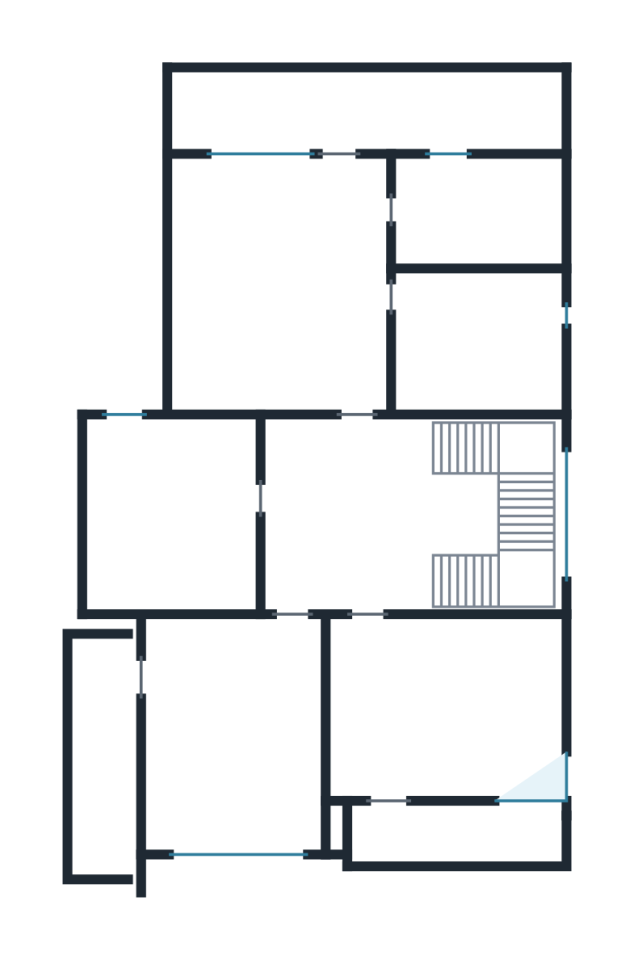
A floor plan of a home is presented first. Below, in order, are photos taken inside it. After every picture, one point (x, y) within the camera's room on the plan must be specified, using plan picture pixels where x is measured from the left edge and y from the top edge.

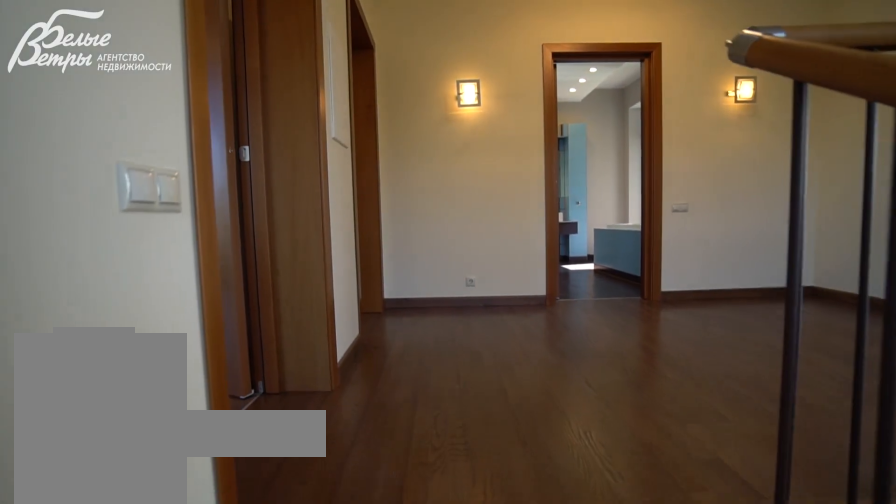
(349, 514)
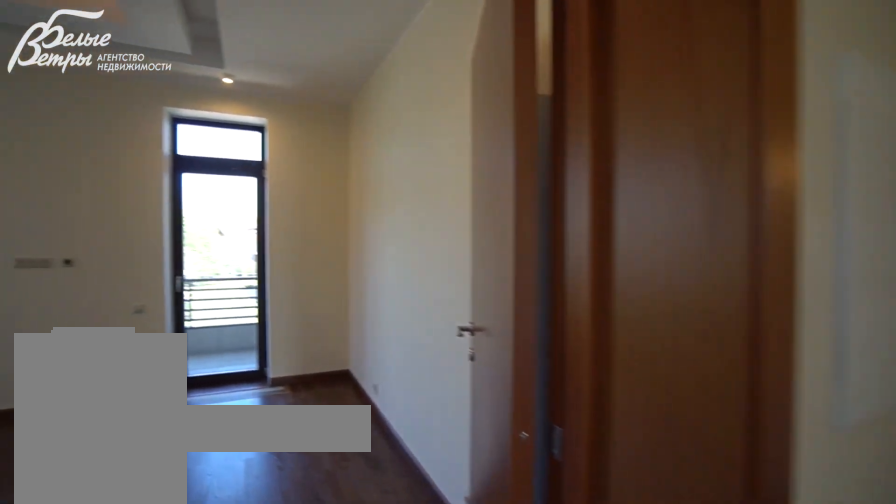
(349, 514)
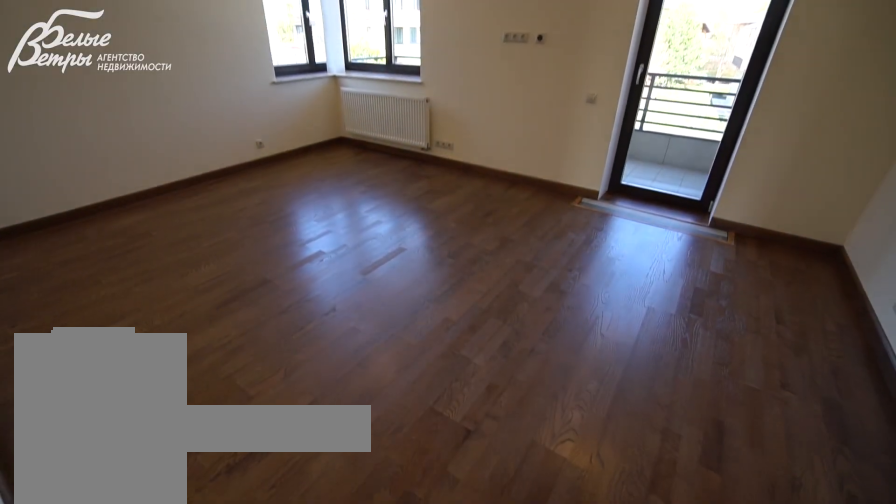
(445, 709)
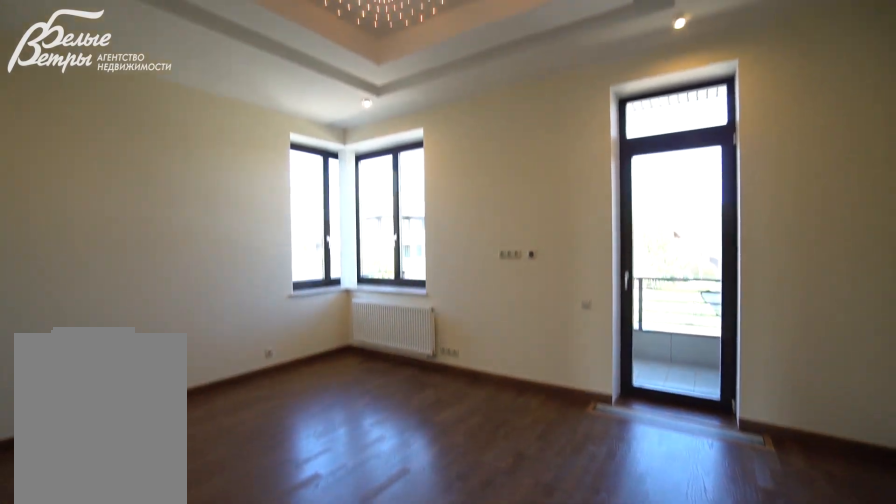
(445, 709)
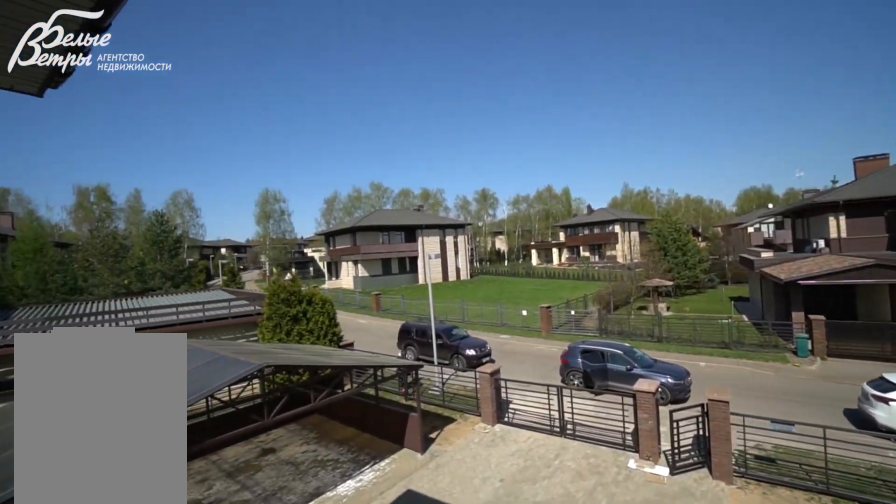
(451, 837)
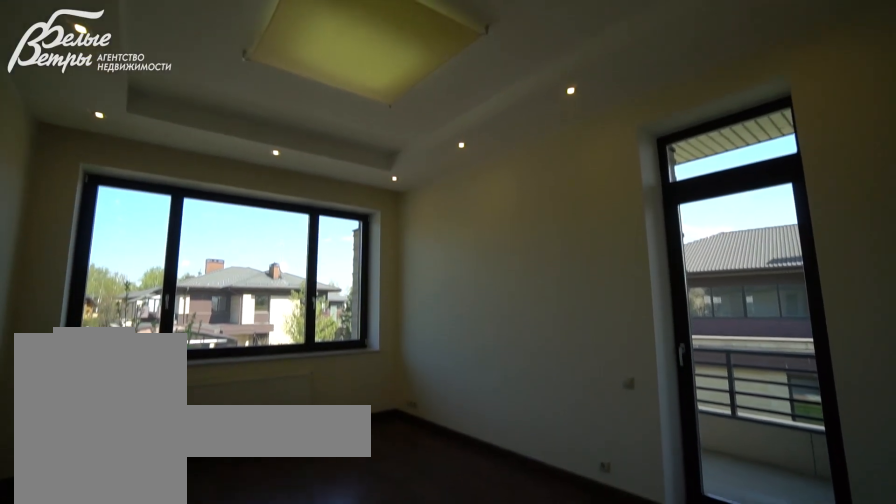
(232, 733)
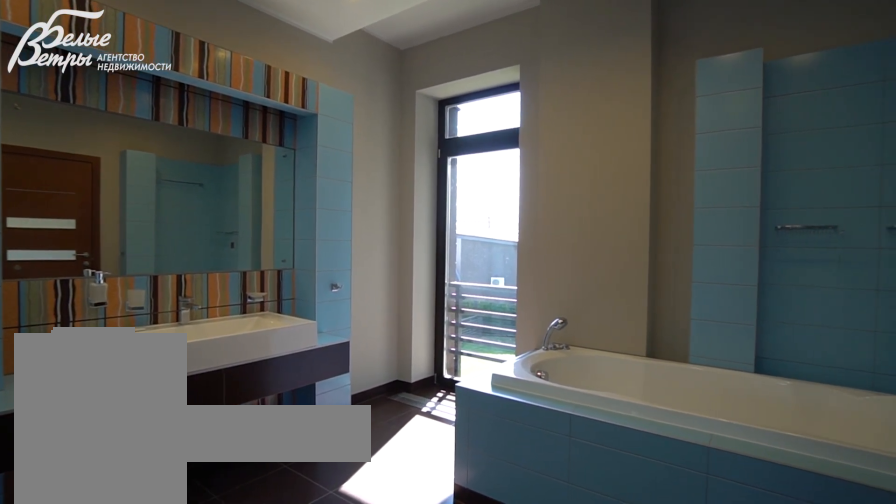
(170, 516)
